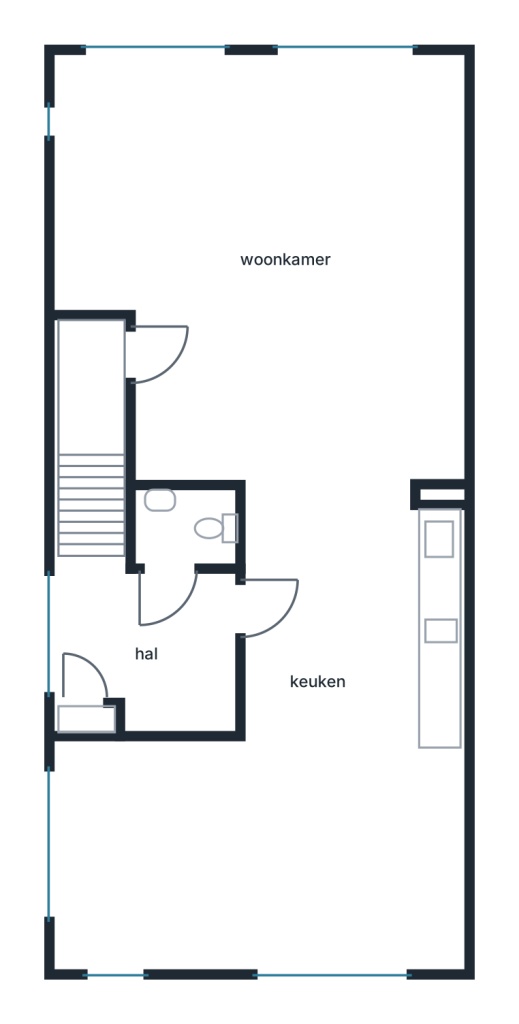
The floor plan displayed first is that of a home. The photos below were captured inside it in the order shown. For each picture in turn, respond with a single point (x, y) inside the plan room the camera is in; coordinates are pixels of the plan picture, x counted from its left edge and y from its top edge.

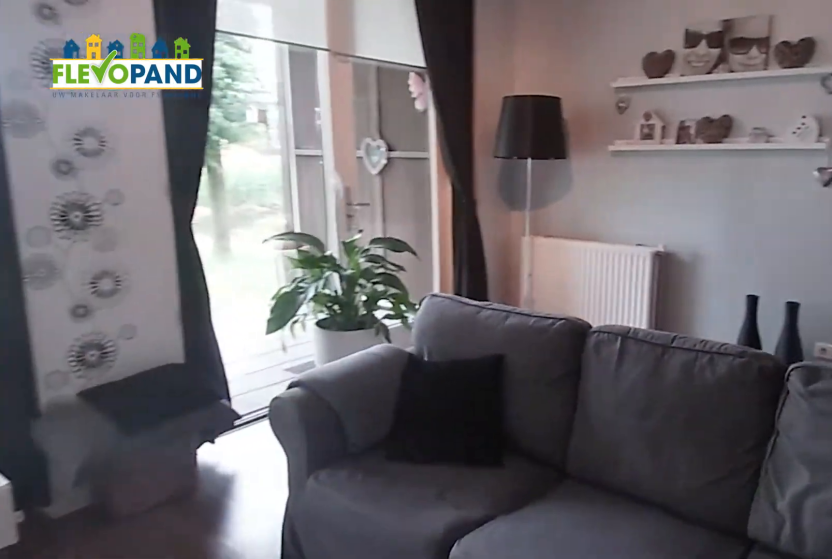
(275, 264)
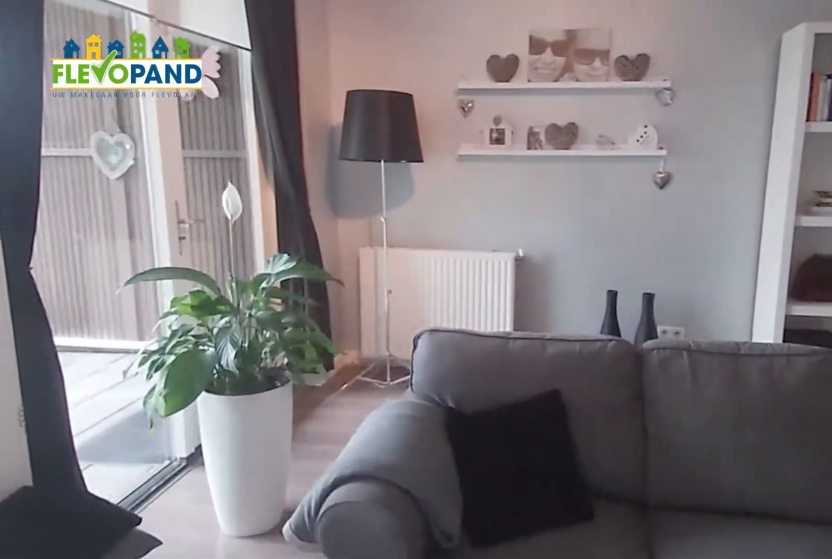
(275, 264)
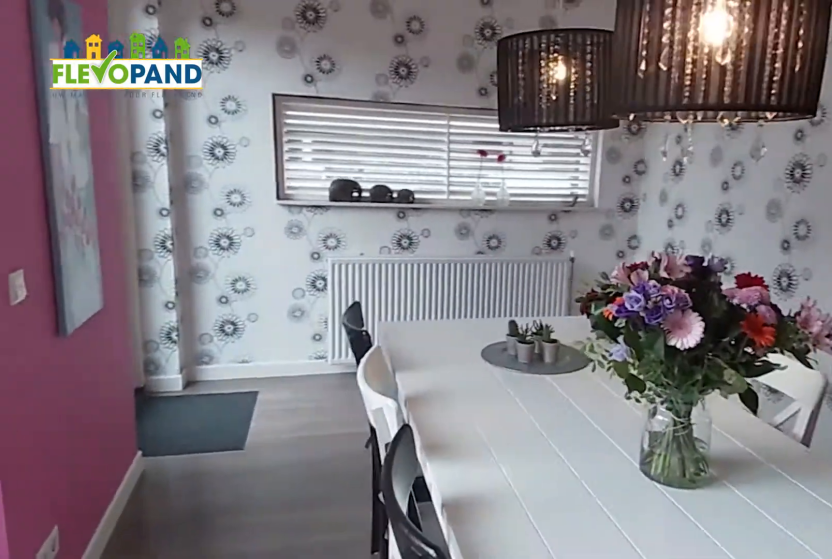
(160, 856)
